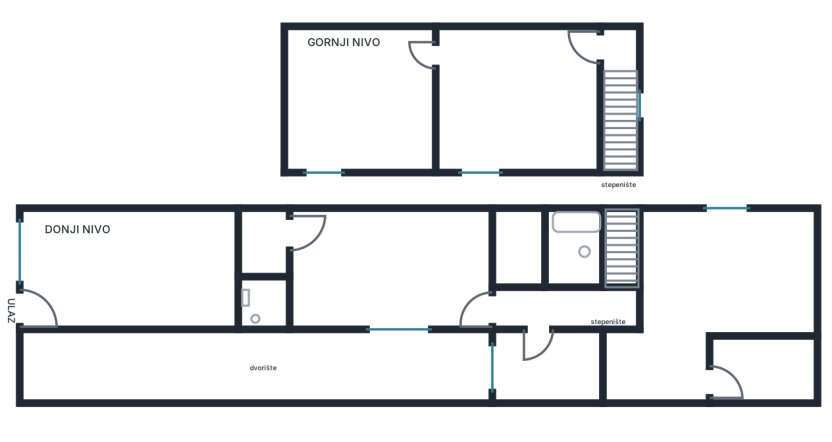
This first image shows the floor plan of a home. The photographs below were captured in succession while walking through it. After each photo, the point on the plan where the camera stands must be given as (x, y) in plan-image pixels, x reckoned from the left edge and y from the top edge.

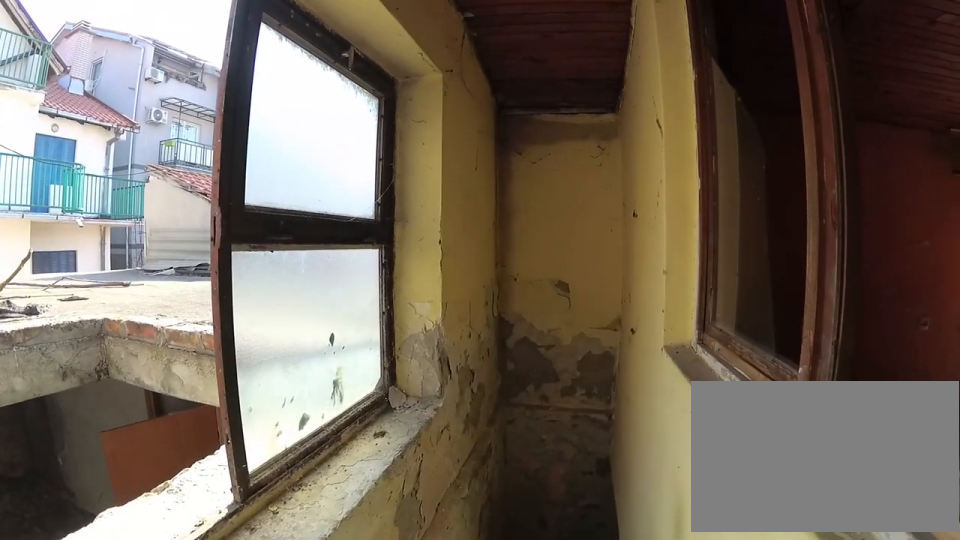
(627, 55)
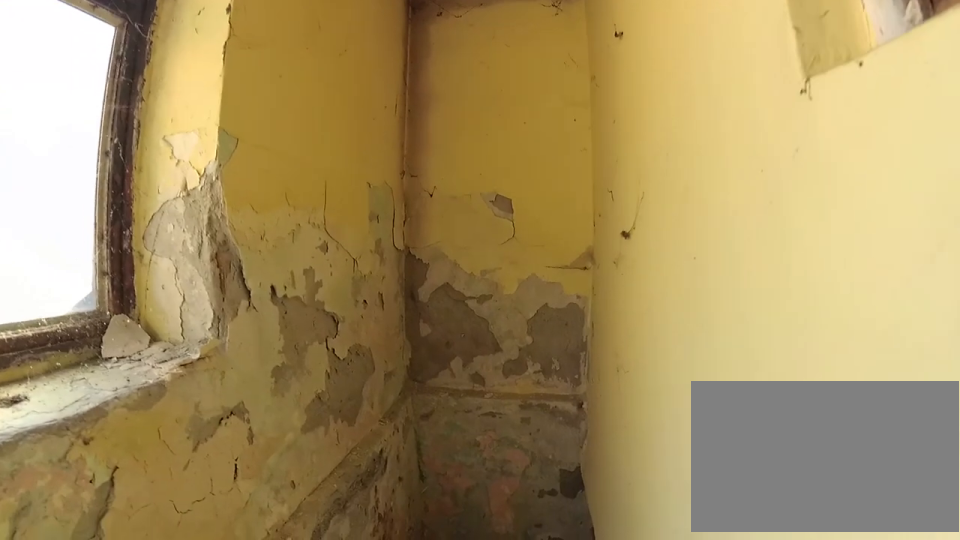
(628, 135)
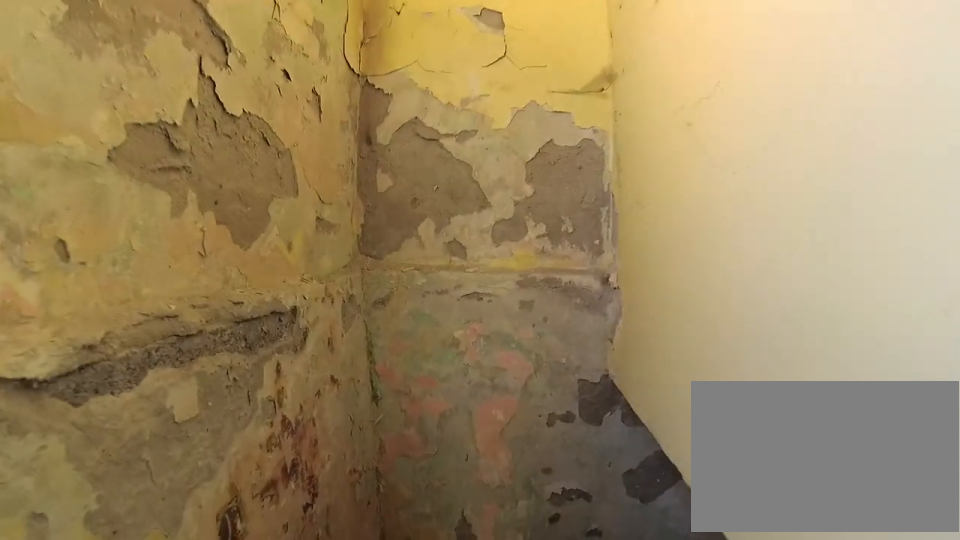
(629, 193)
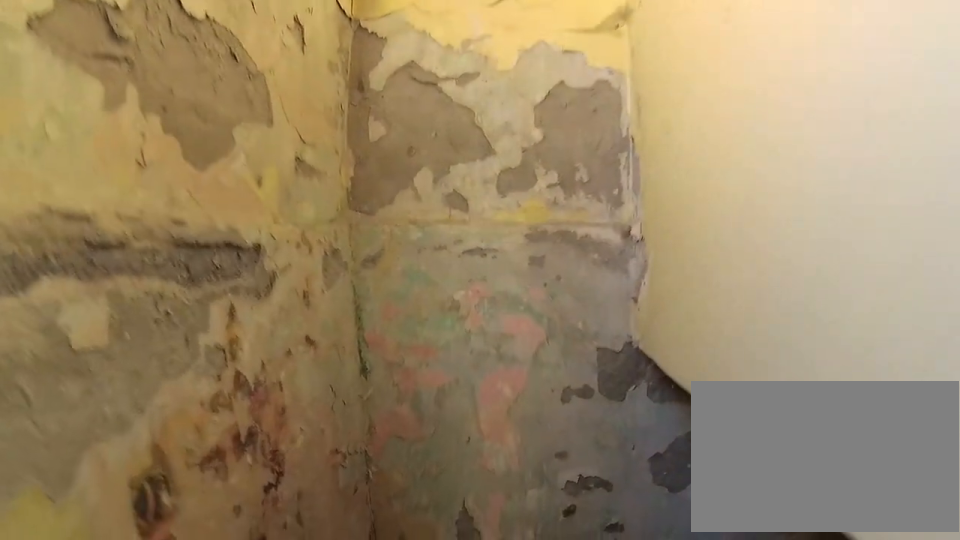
(629, 204)
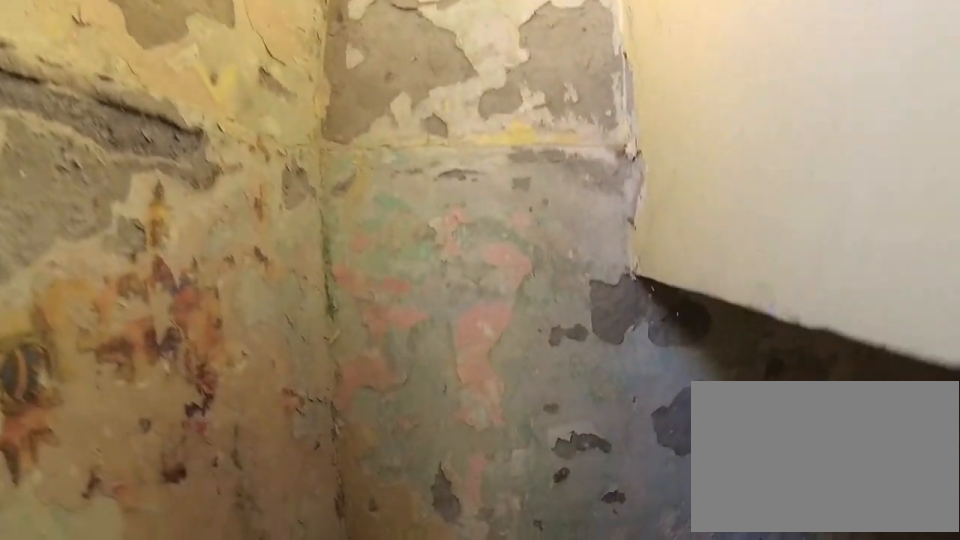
(629, 217)
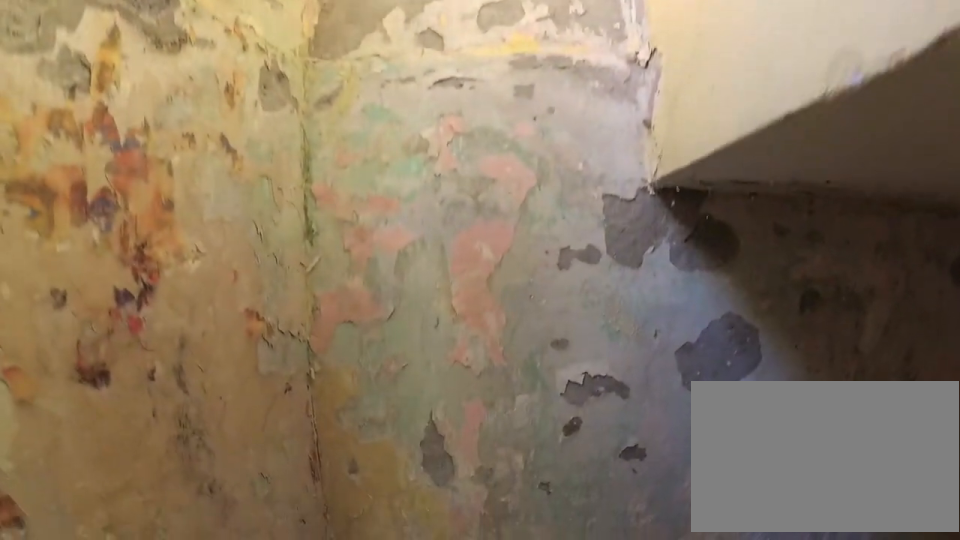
(629, 228)
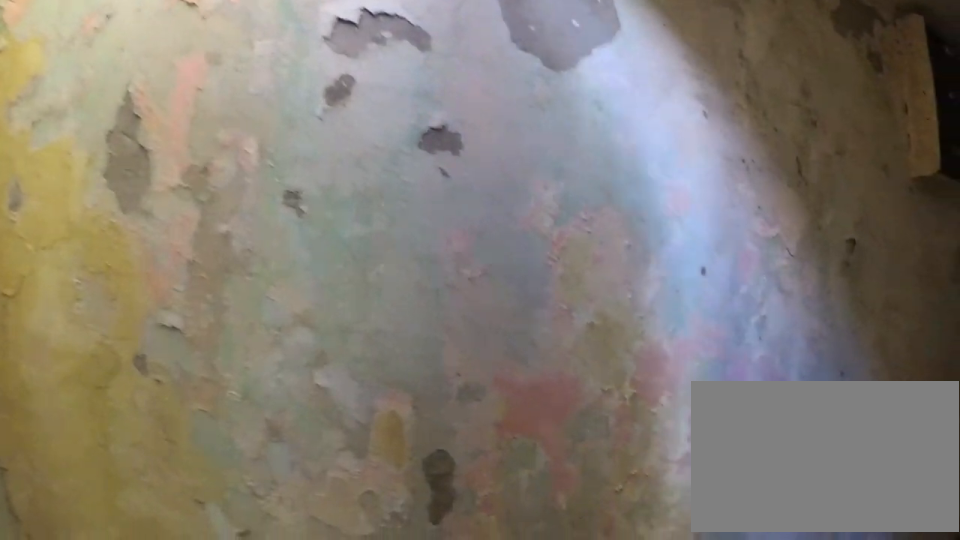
(629, 274)
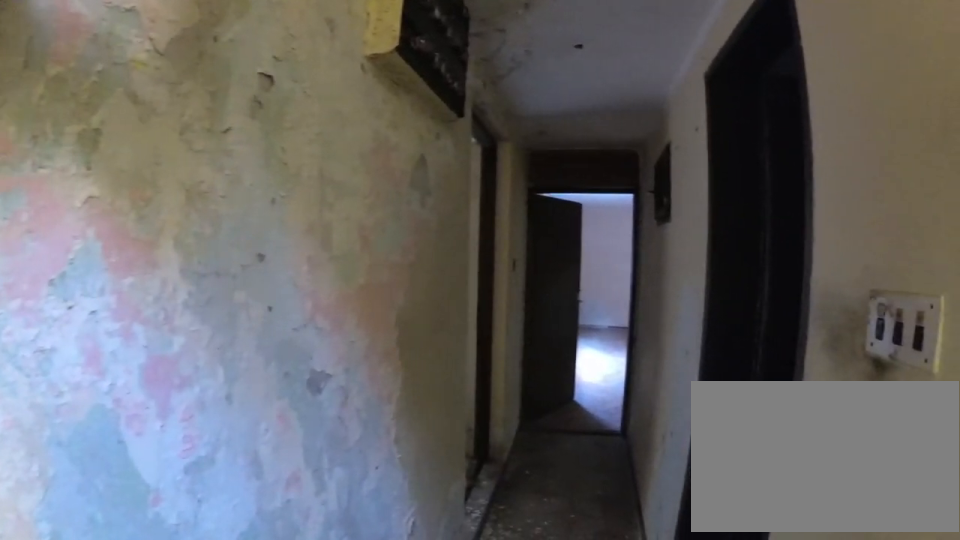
(647, 292)
